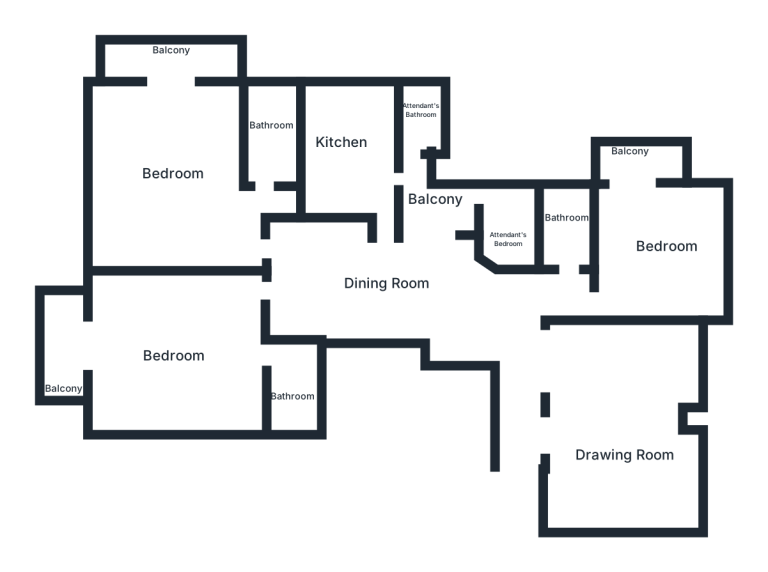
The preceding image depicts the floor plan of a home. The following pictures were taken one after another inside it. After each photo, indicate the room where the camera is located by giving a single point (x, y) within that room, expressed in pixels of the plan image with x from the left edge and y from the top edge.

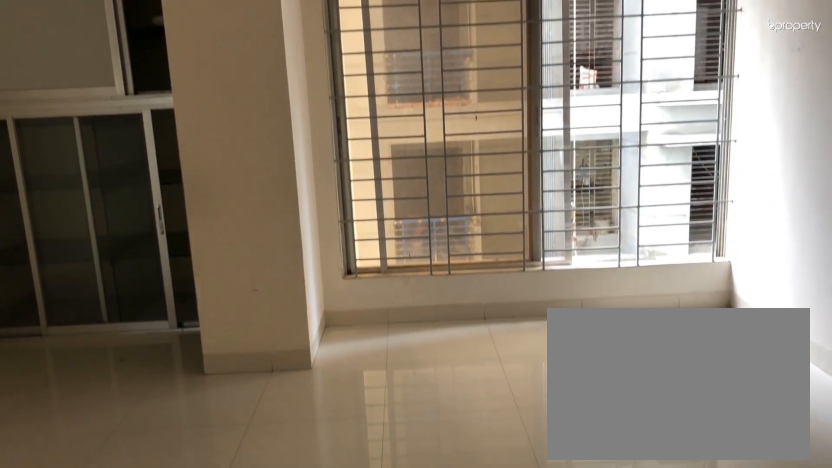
(614, 431)
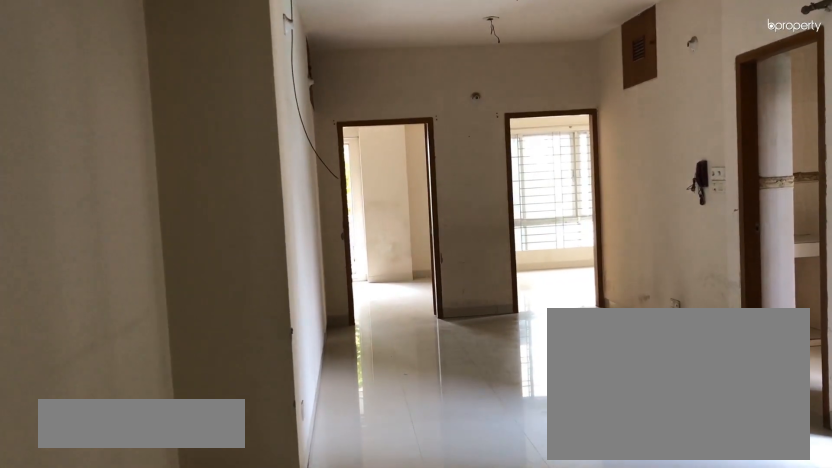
(375, 276)
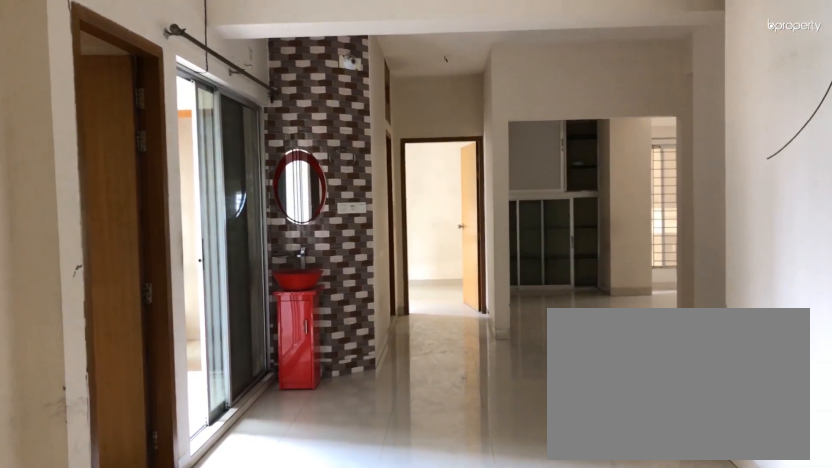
(374, 276)
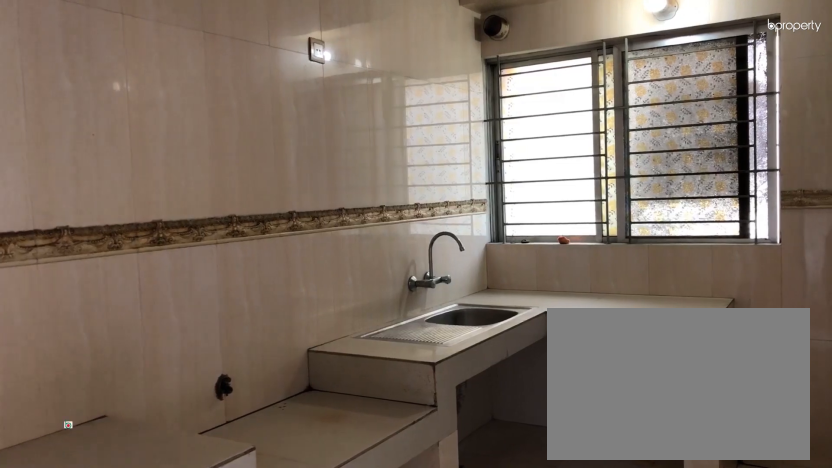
(340, 144)
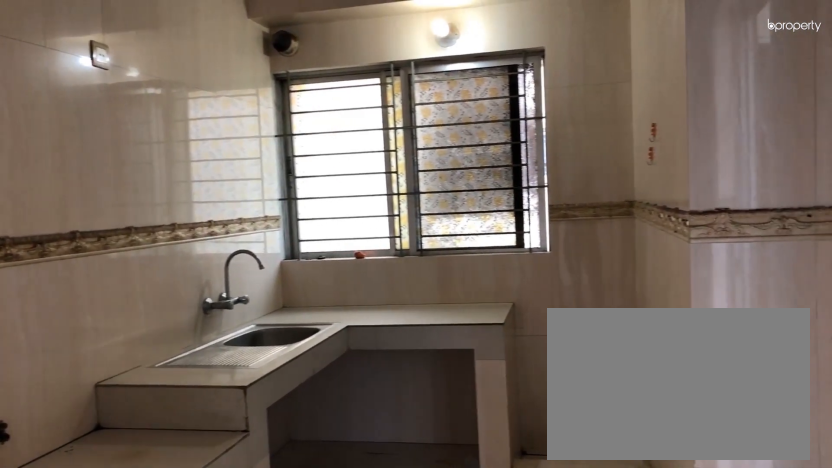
(340, 144)
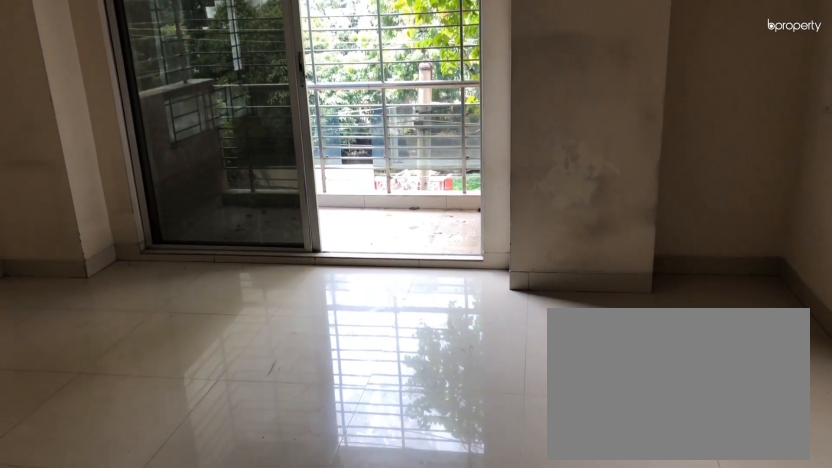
(169, 350)
